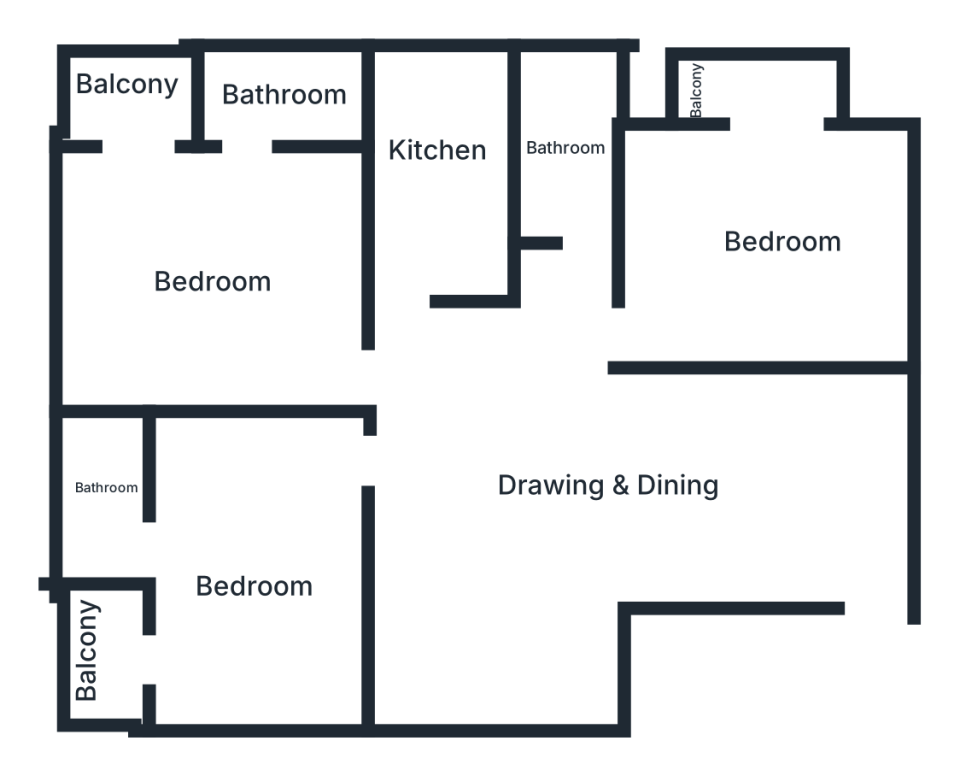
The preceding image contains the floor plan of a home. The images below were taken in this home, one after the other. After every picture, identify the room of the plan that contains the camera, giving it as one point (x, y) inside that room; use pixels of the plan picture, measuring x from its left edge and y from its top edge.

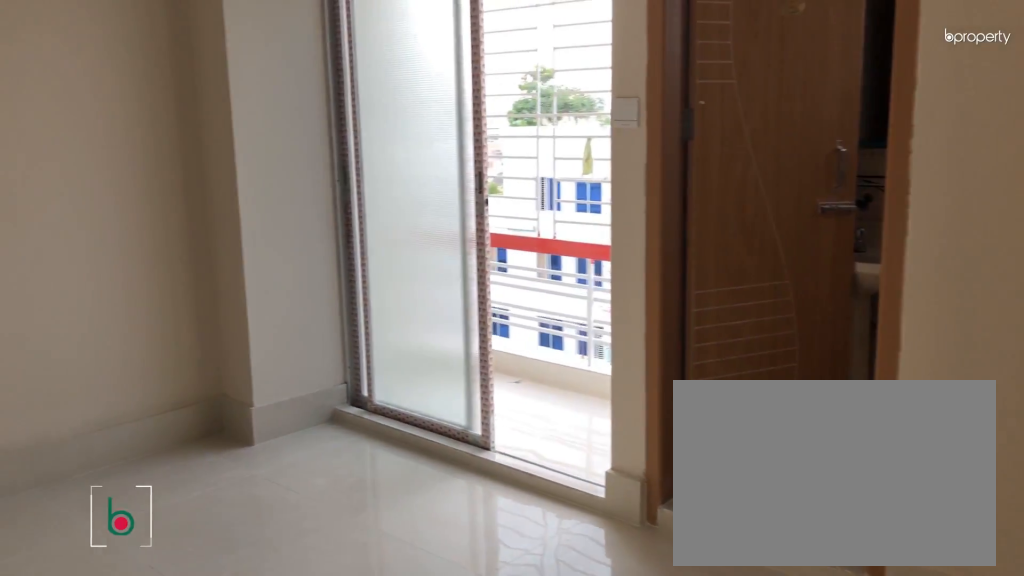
(257, 568)
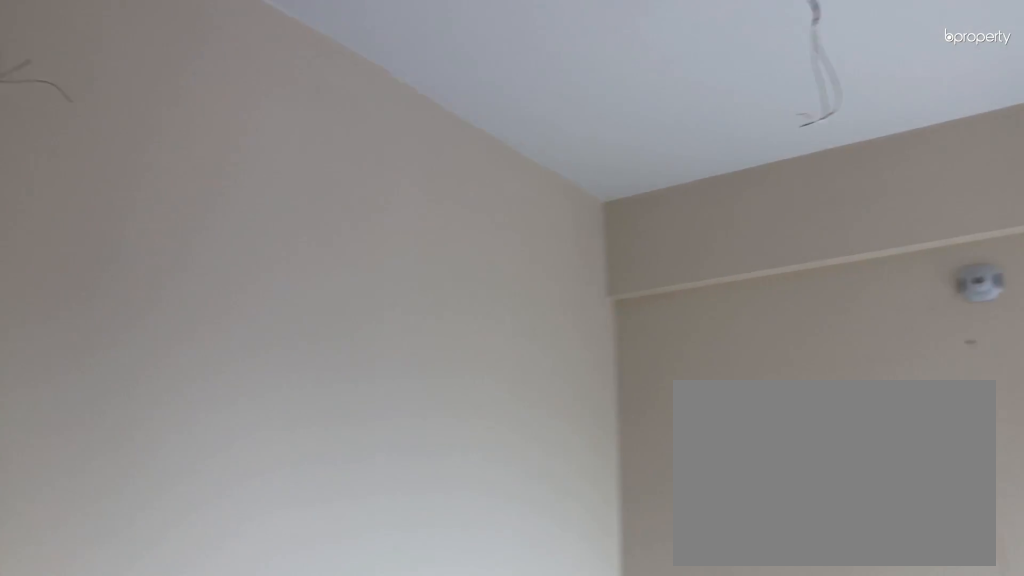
(257, 568)
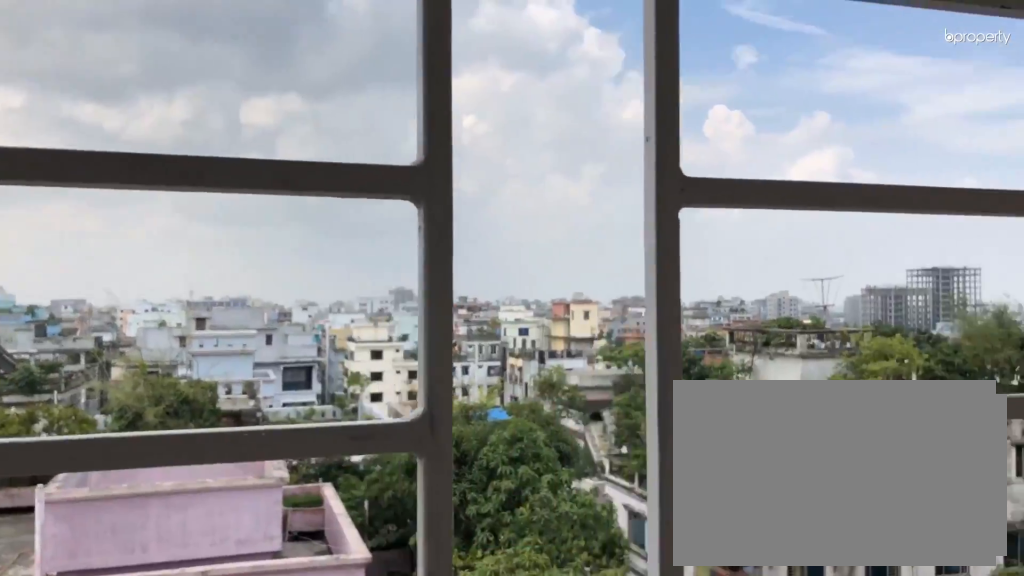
(102, 653)
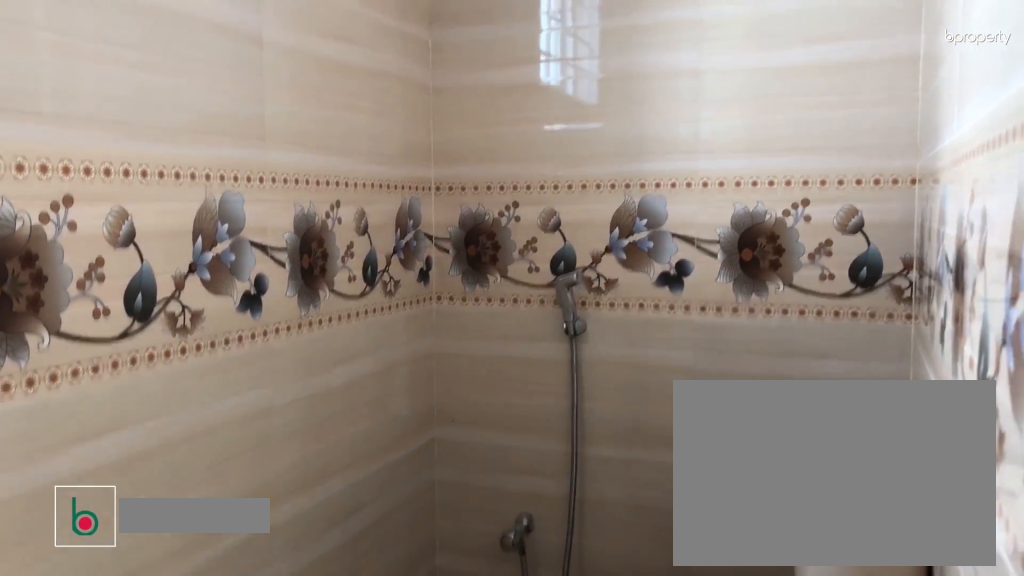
(100, 493)
